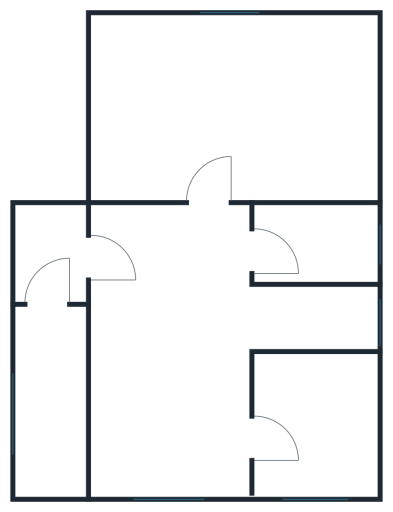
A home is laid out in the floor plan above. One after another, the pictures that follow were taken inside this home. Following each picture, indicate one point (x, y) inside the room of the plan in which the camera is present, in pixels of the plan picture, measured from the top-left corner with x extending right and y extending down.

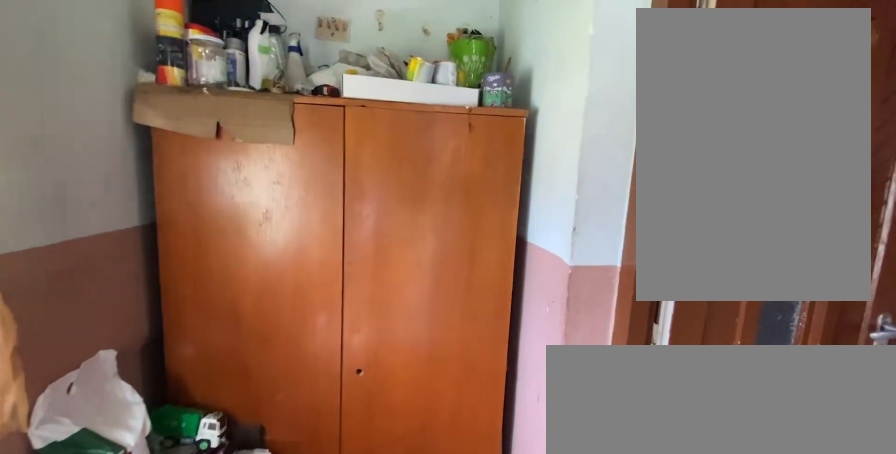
(54, 258)
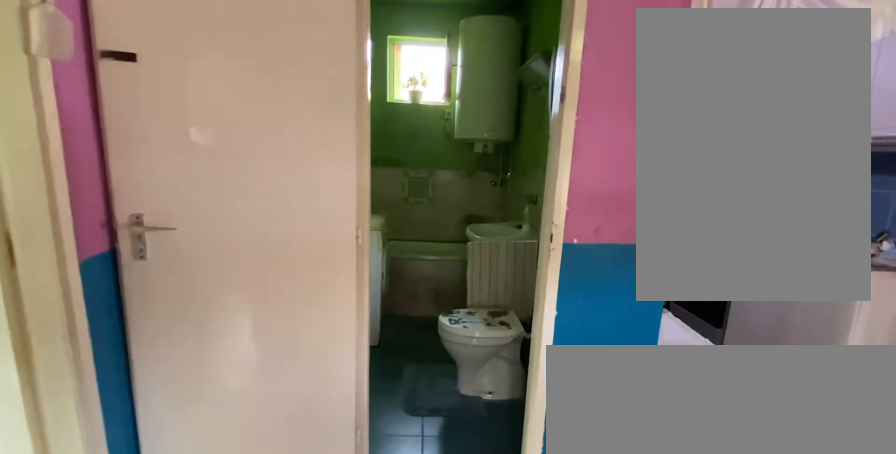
(174, 366)
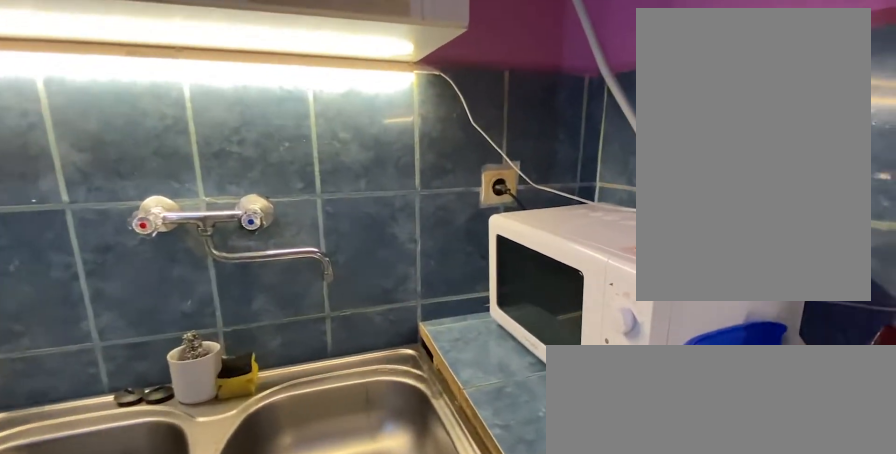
(314, 319)
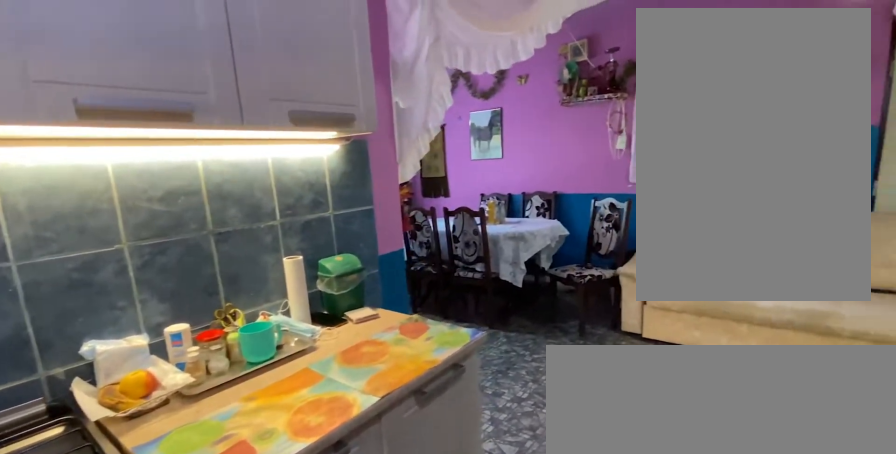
(313, 319)
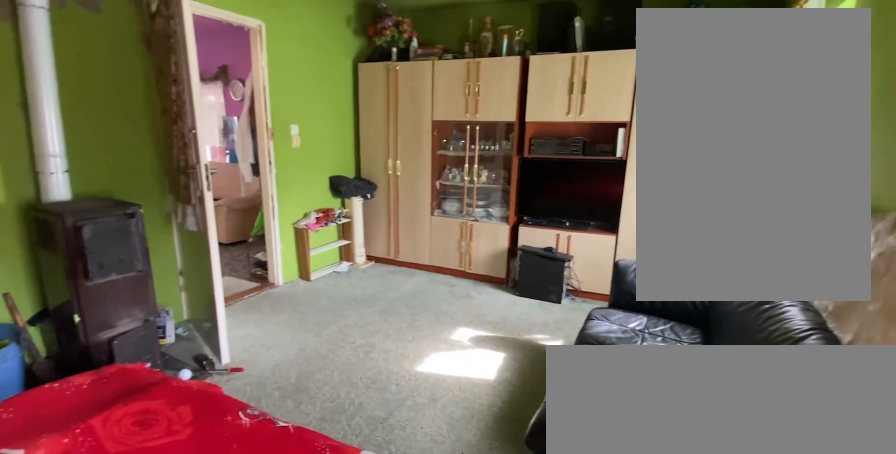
(233, 104)
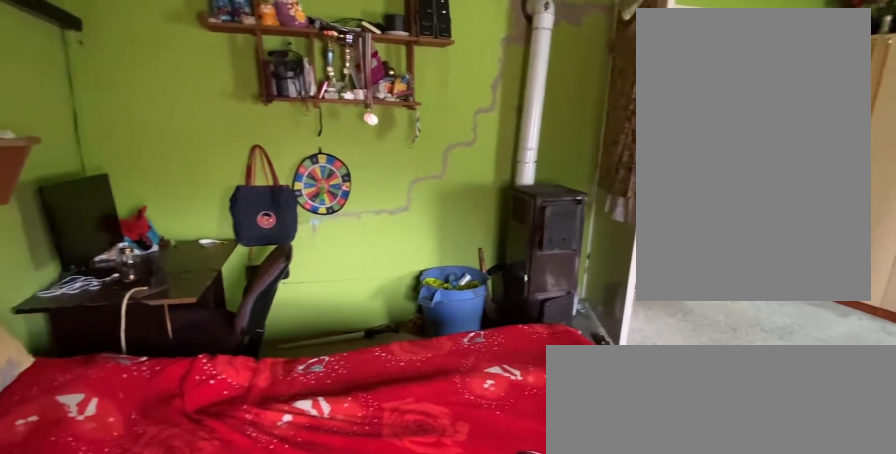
(233, 104)
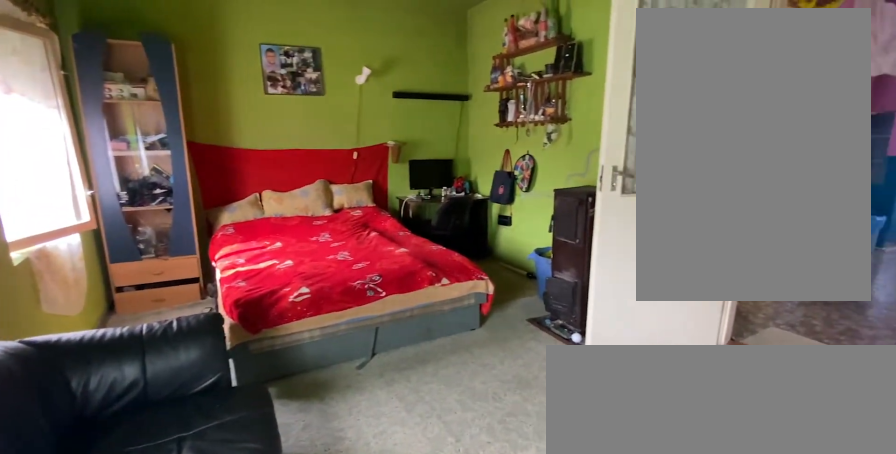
(233, 104)
